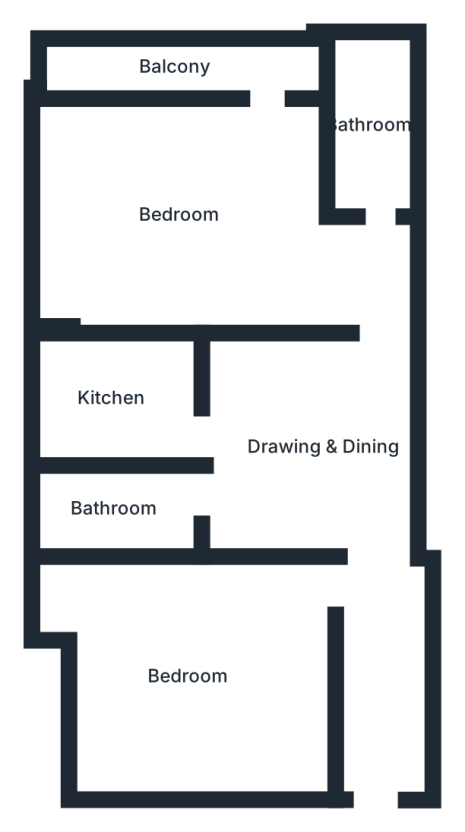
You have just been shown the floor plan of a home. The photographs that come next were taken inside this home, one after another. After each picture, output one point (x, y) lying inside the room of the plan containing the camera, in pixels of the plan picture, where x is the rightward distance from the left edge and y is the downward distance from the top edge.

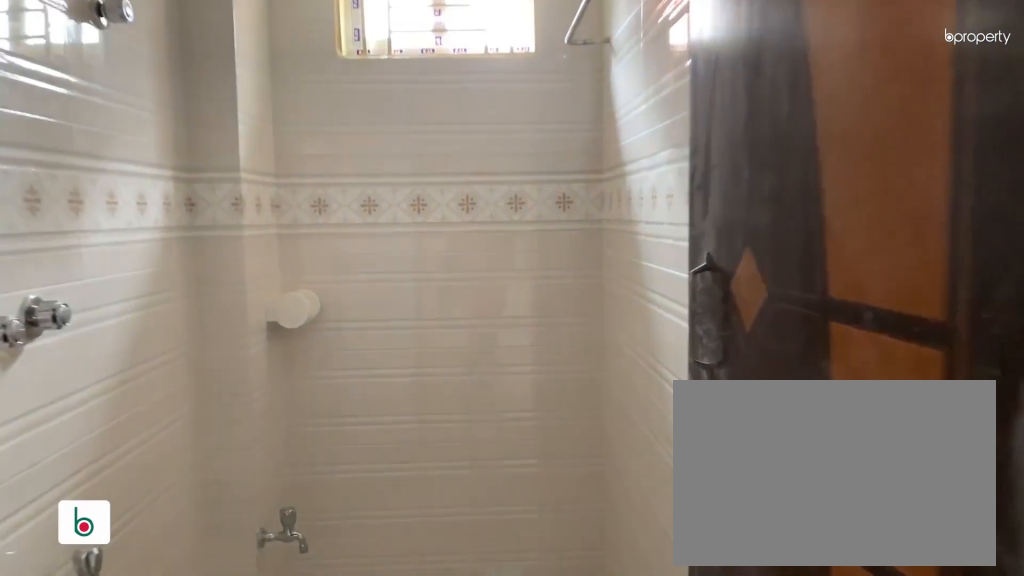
(166, 513)
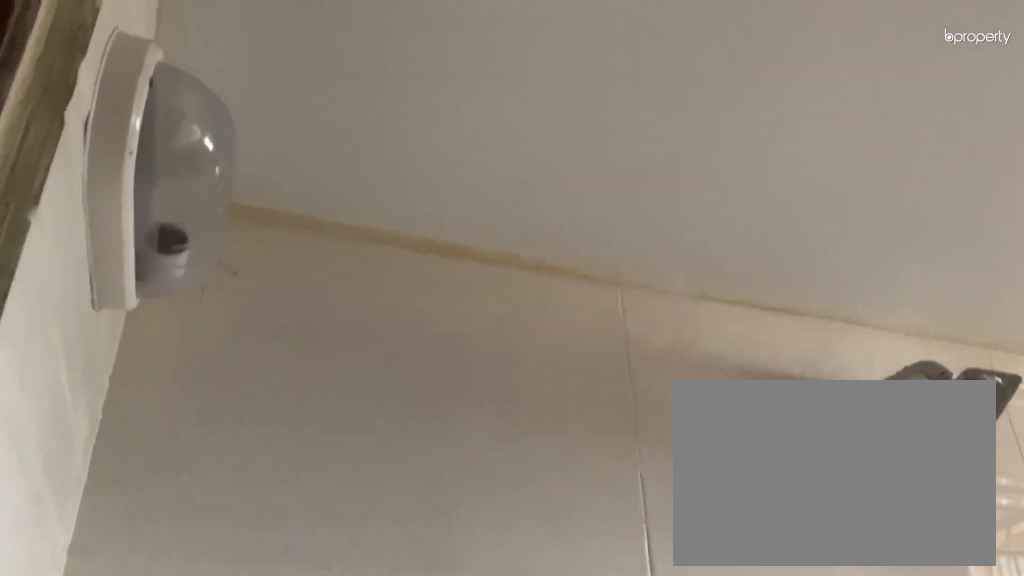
(118, 518)
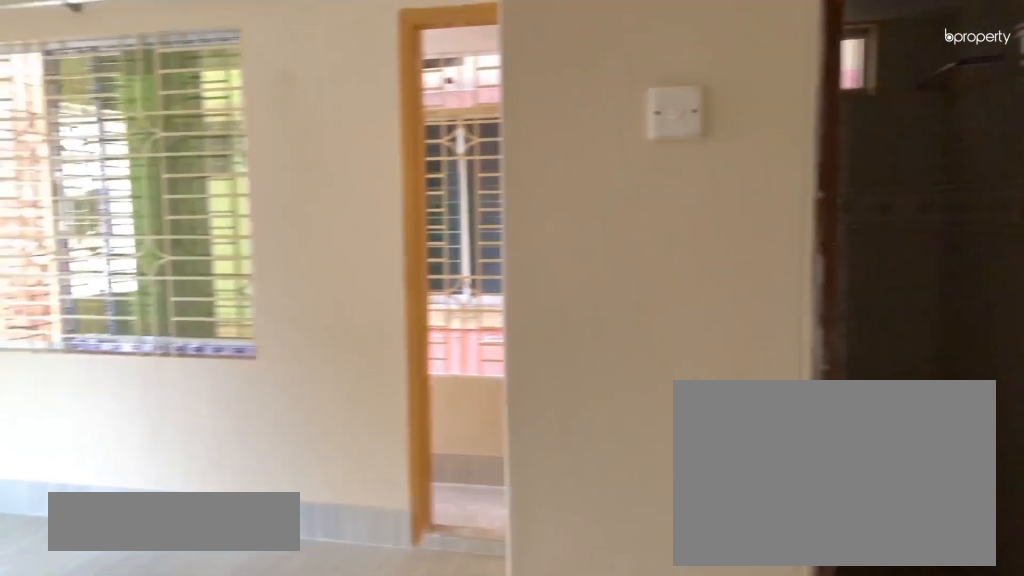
(217, 236)
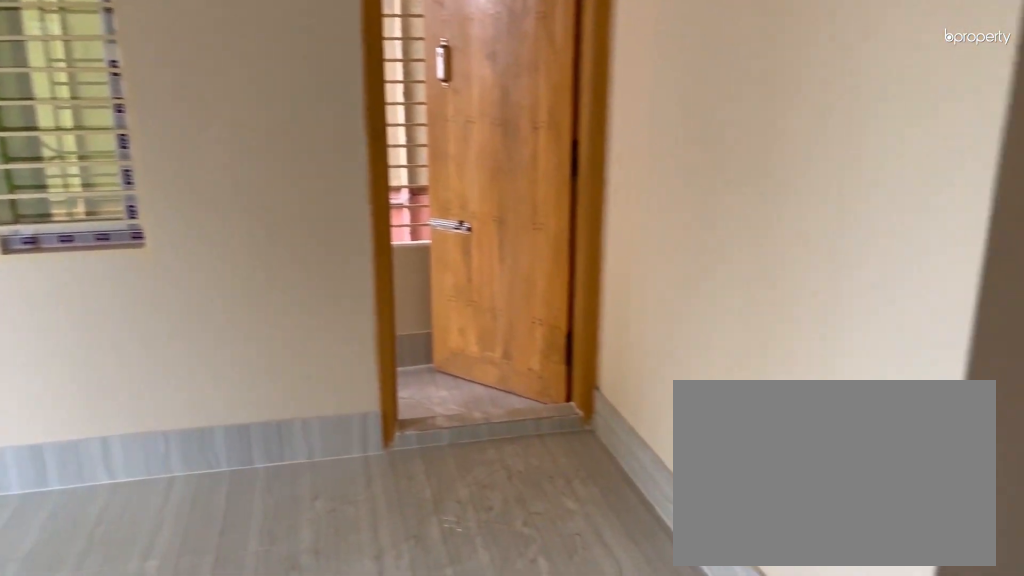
(188, 224)
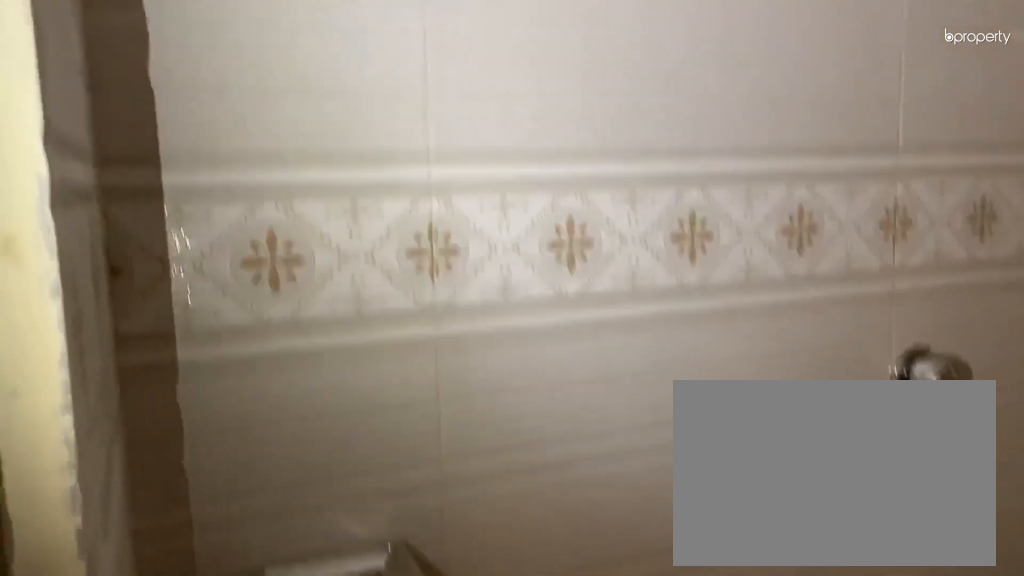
(375, 124)
